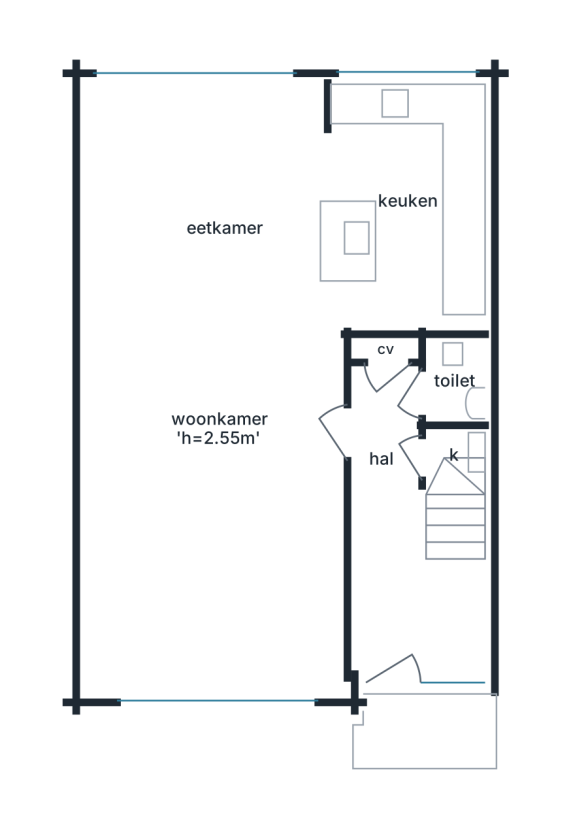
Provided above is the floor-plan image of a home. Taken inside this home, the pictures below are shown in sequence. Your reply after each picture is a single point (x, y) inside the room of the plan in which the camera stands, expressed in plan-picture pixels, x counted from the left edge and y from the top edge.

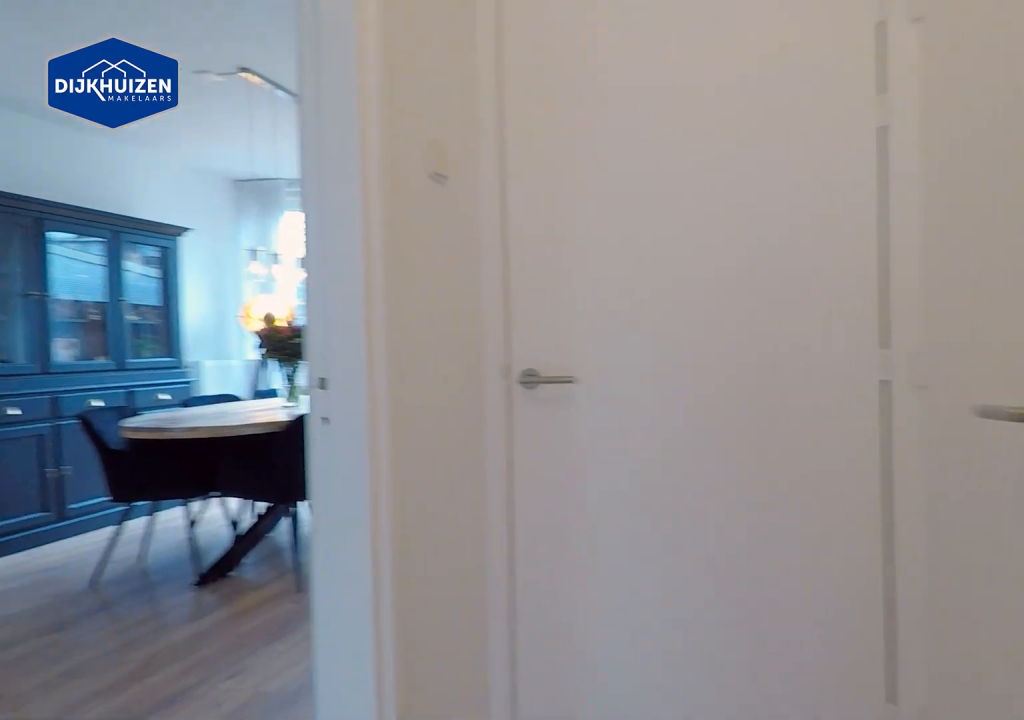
(402, 547)
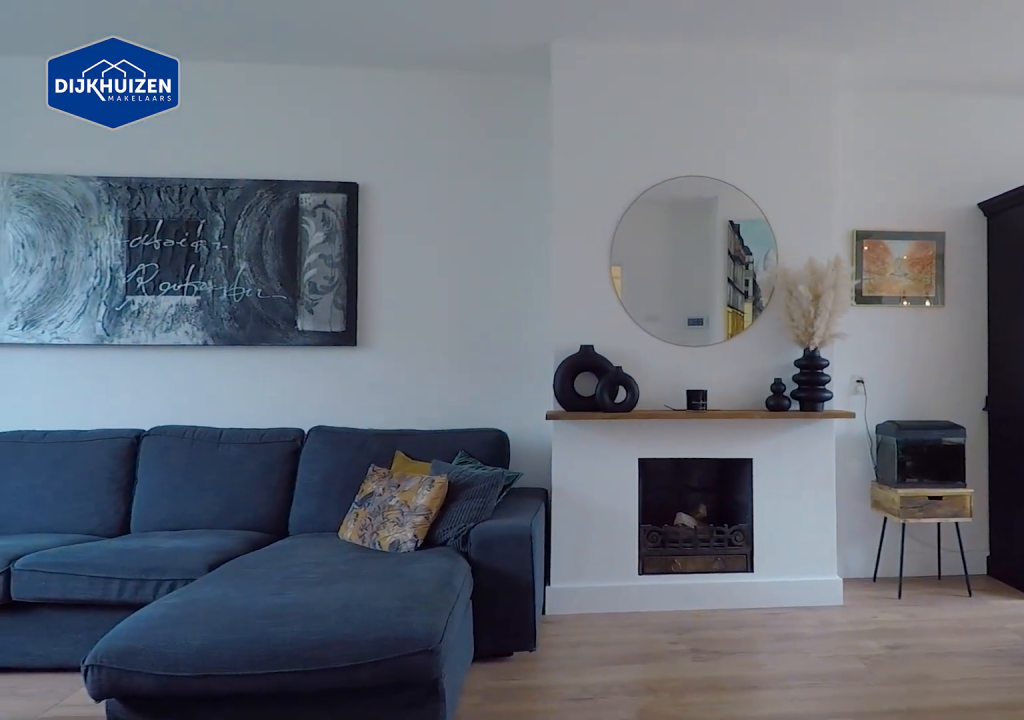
(204, 417)
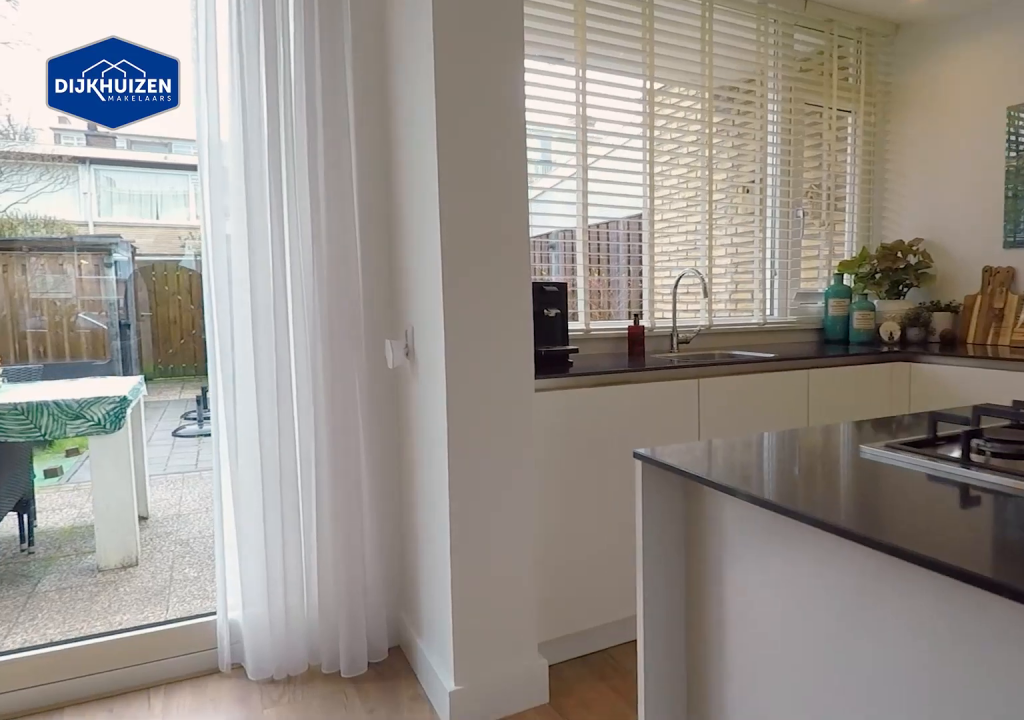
(205, 418)
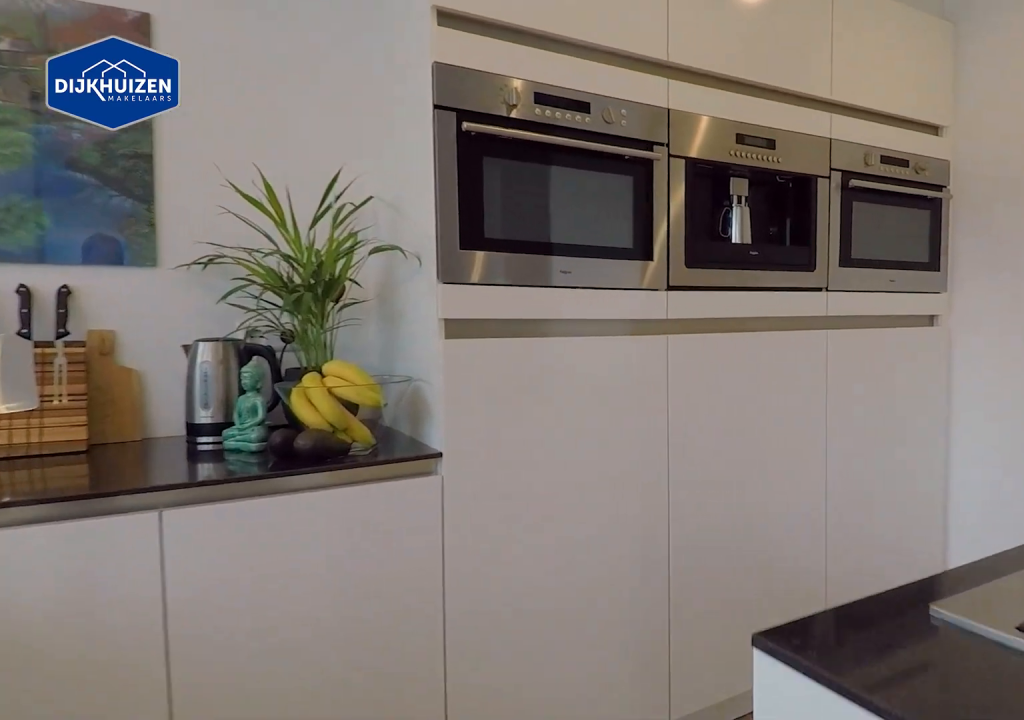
(402, 206)
